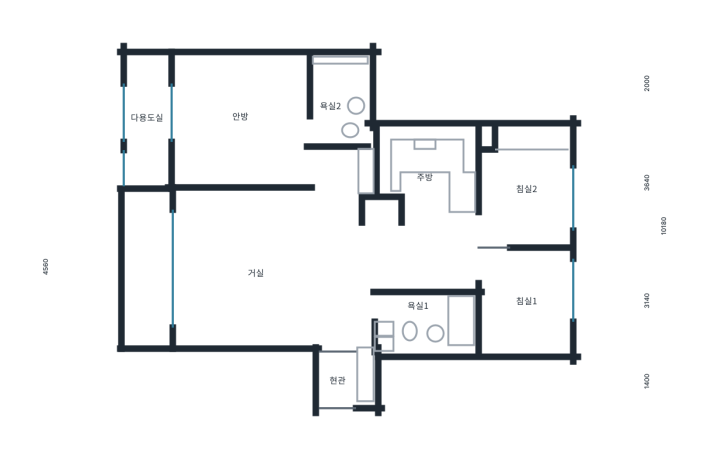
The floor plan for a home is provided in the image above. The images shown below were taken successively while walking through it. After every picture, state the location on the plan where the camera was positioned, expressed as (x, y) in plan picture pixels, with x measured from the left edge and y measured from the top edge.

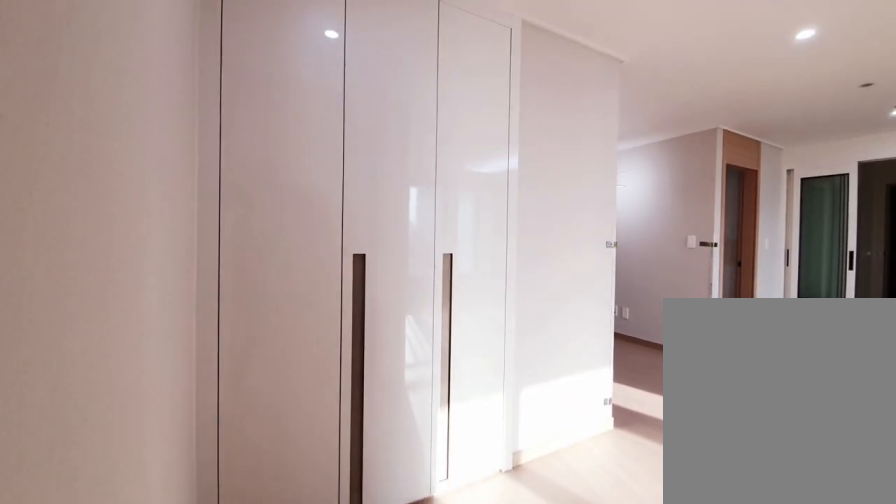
(333, 182)
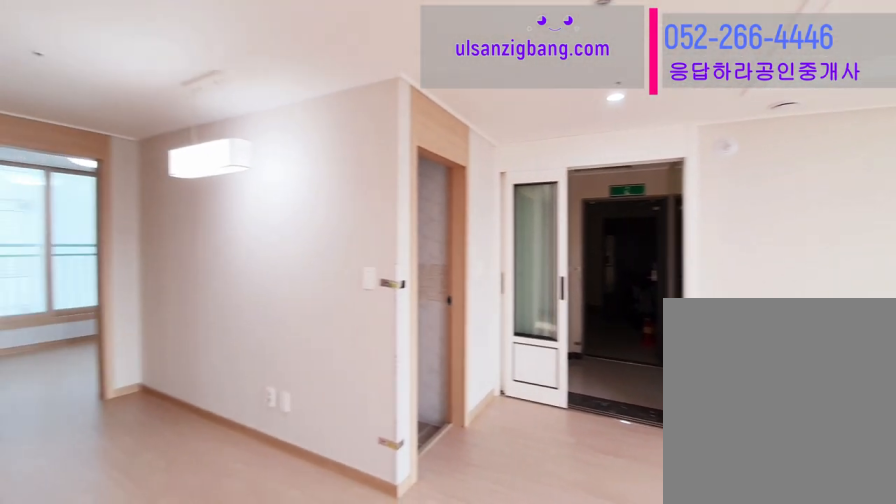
(342, 240)
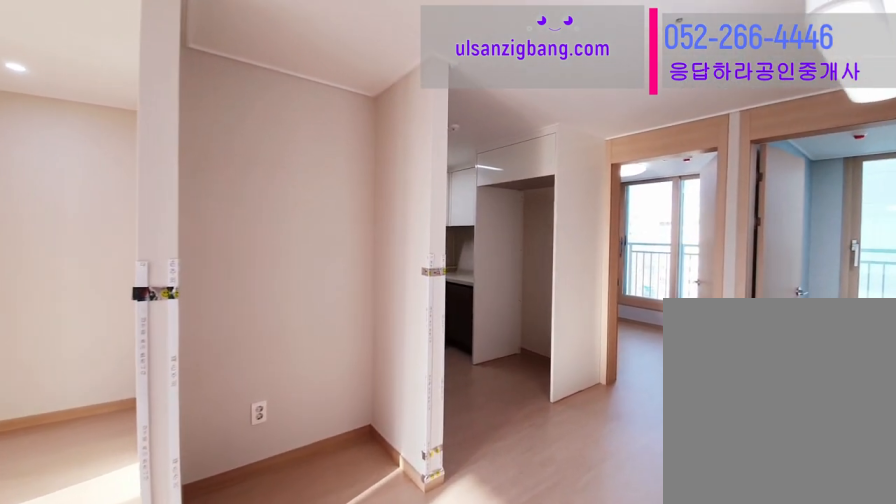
(343, 239)
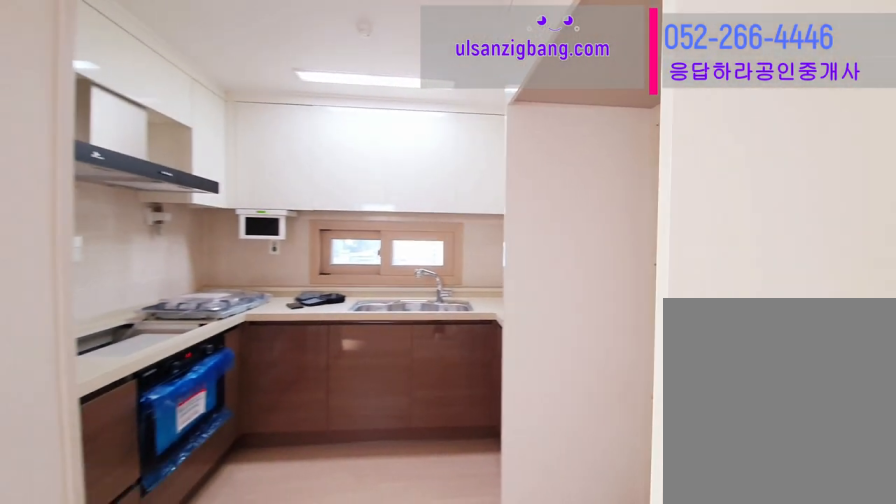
(429, 185)
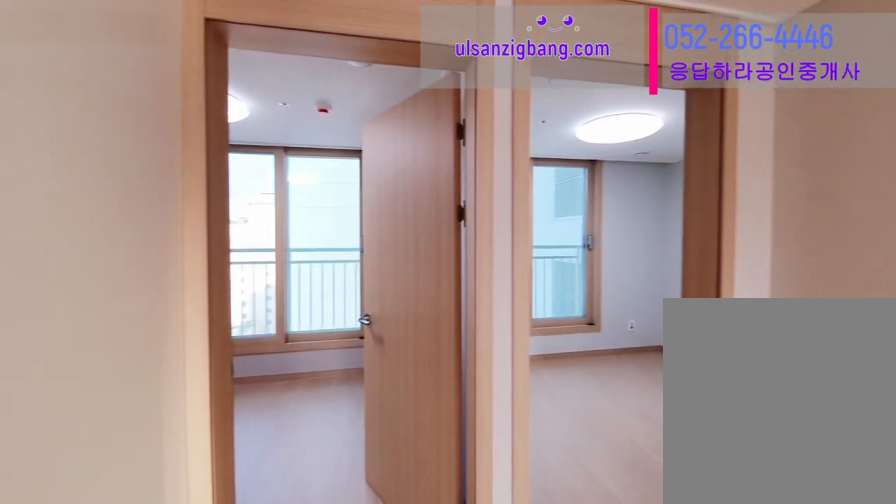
(430, 185)
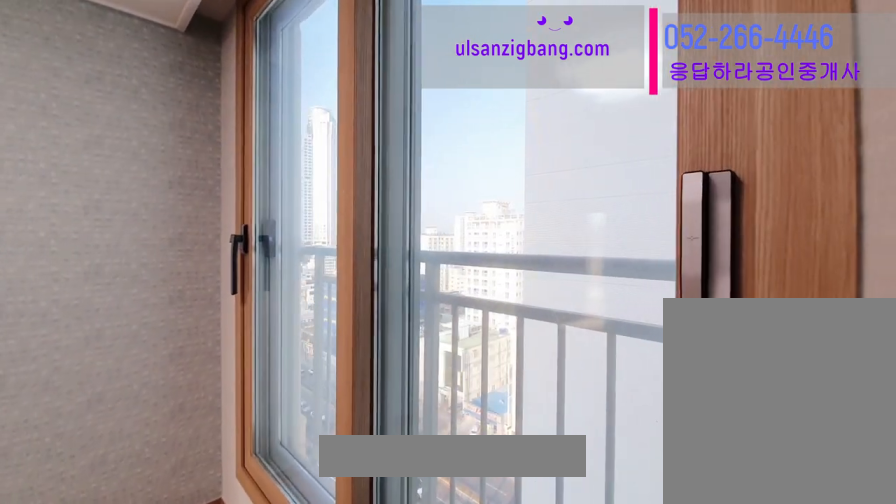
(531, 298)
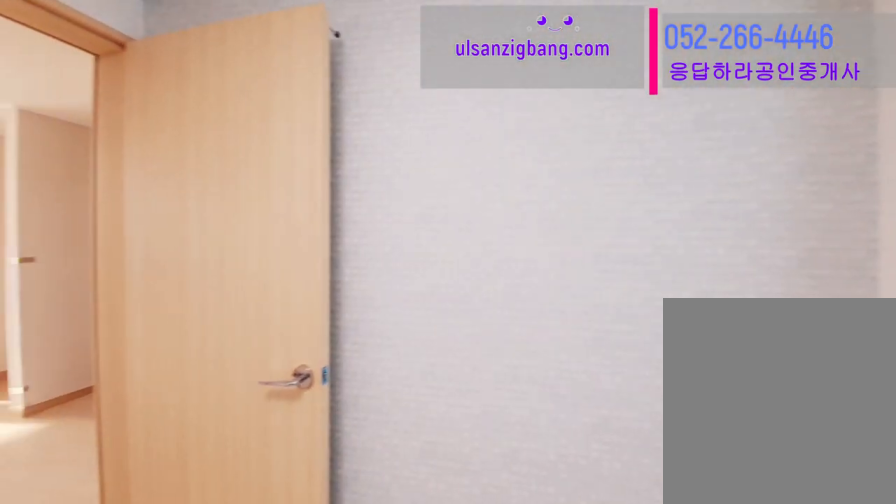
(533, 298)
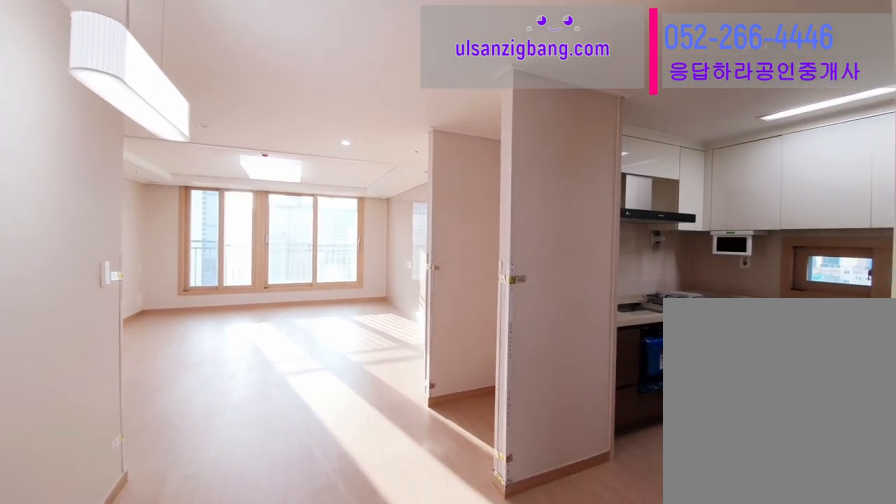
(436, 250)
